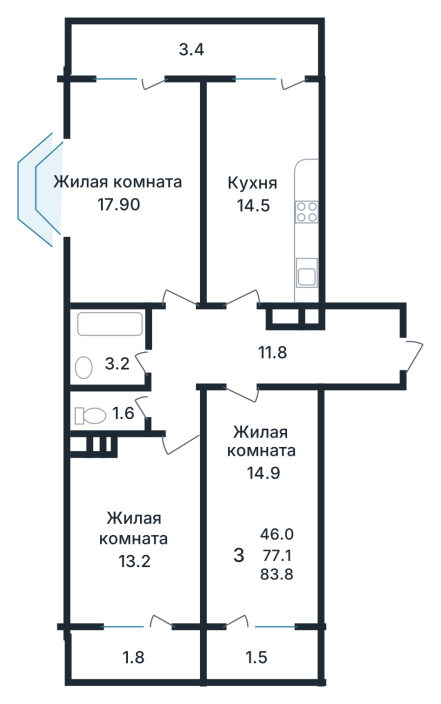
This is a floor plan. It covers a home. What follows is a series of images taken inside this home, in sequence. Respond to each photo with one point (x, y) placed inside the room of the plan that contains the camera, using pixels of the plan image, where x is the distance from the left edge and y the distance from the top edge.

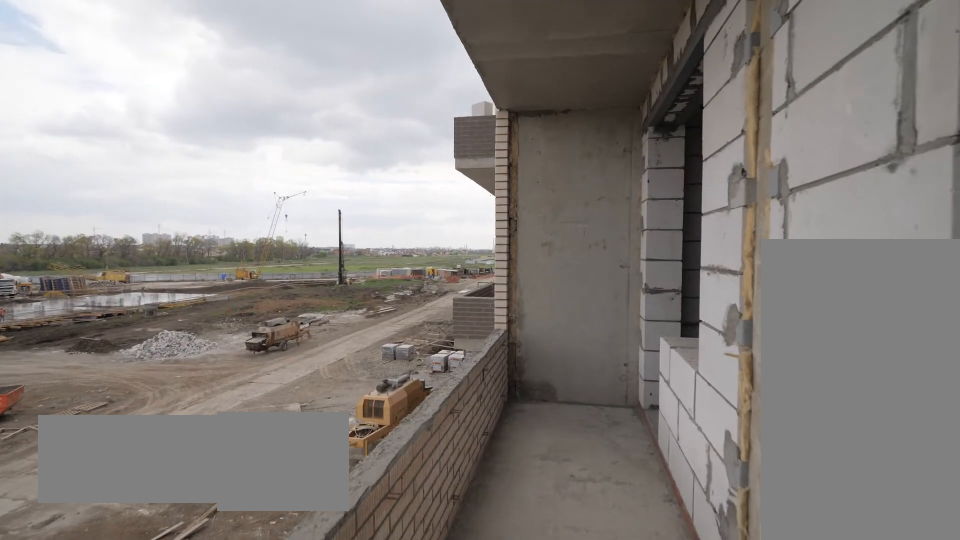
(194, 48)
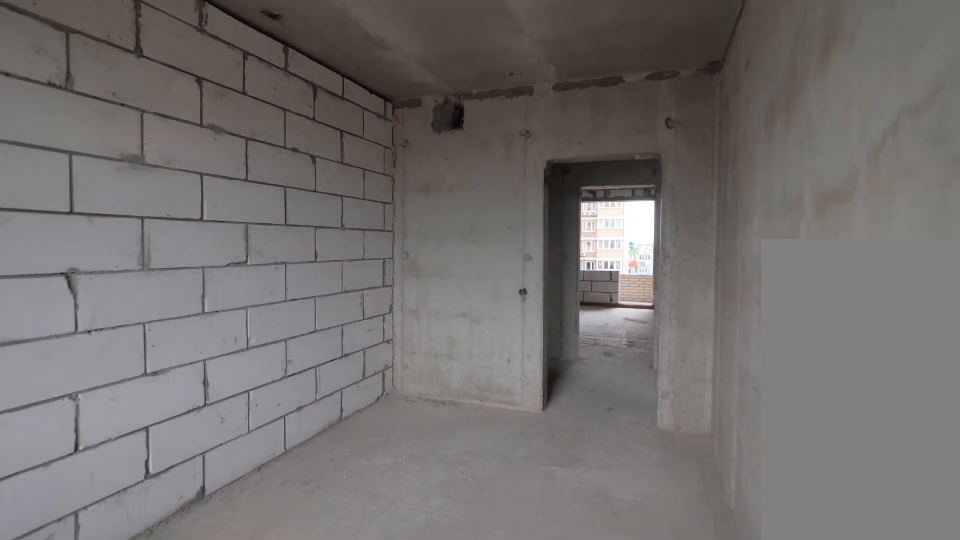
(262, 193)
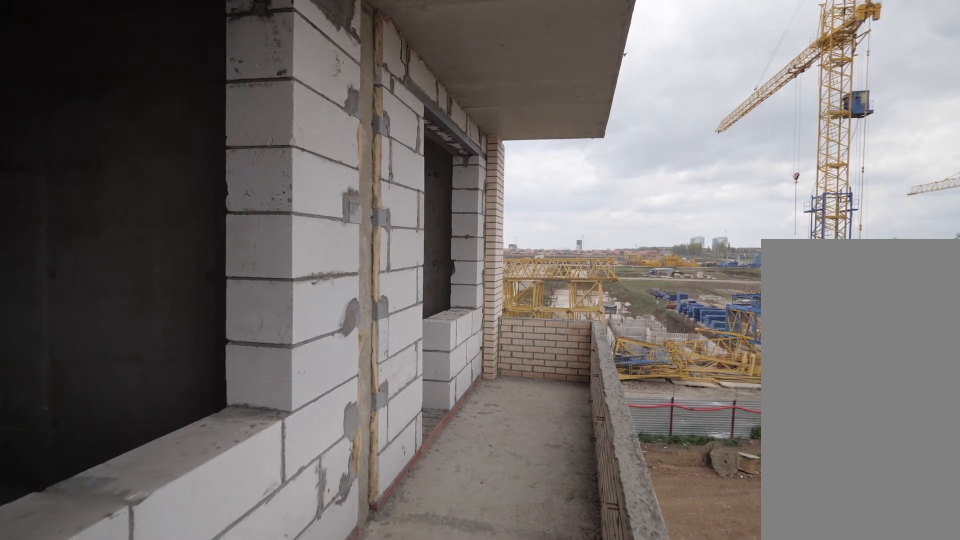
(193, 49)
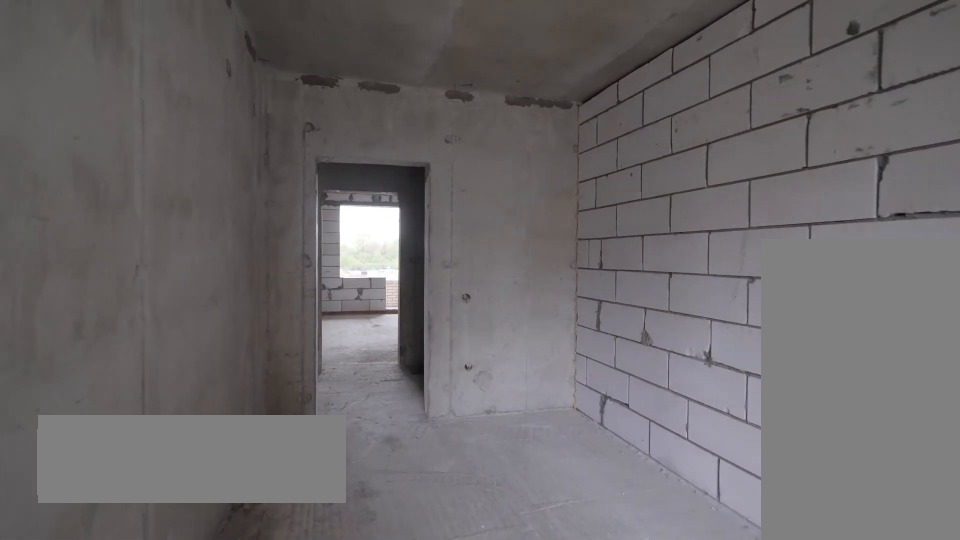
(262, 506)
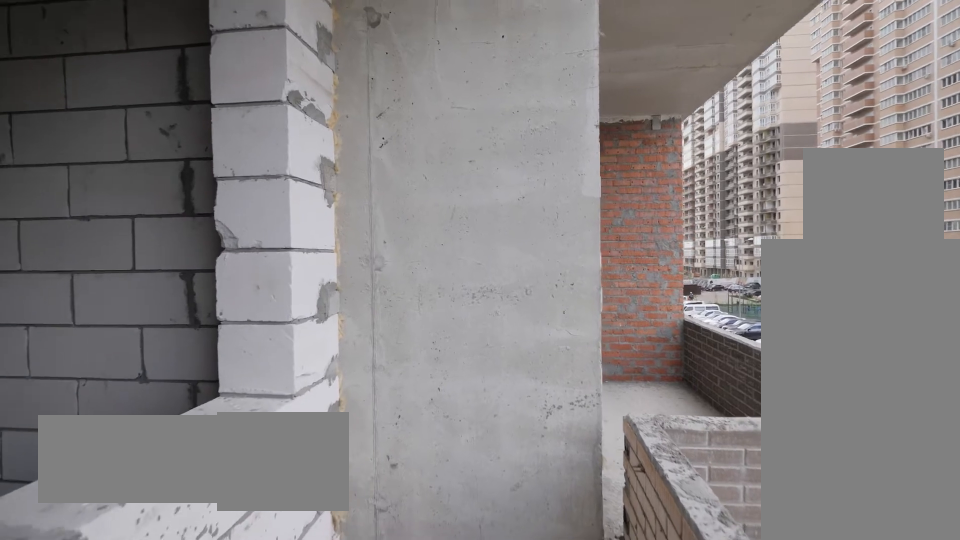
(258, 656)
